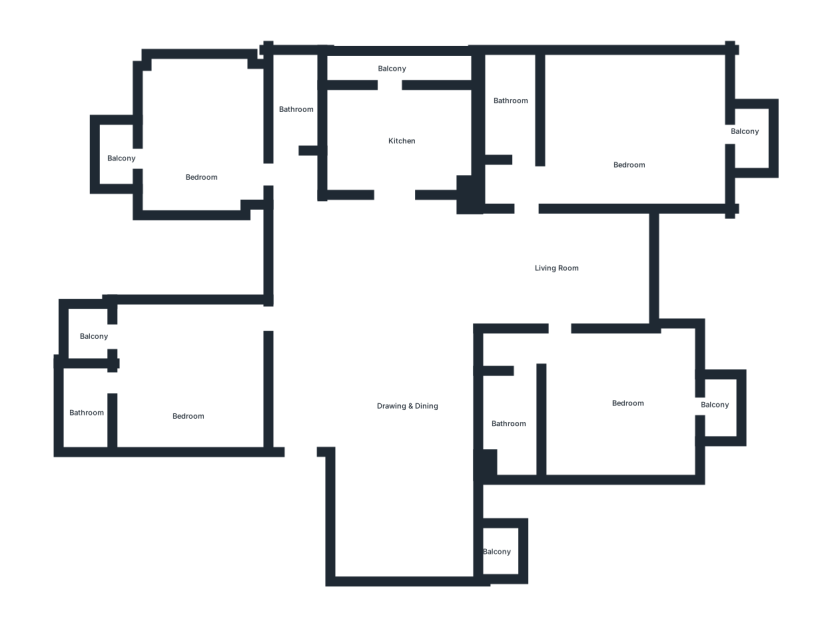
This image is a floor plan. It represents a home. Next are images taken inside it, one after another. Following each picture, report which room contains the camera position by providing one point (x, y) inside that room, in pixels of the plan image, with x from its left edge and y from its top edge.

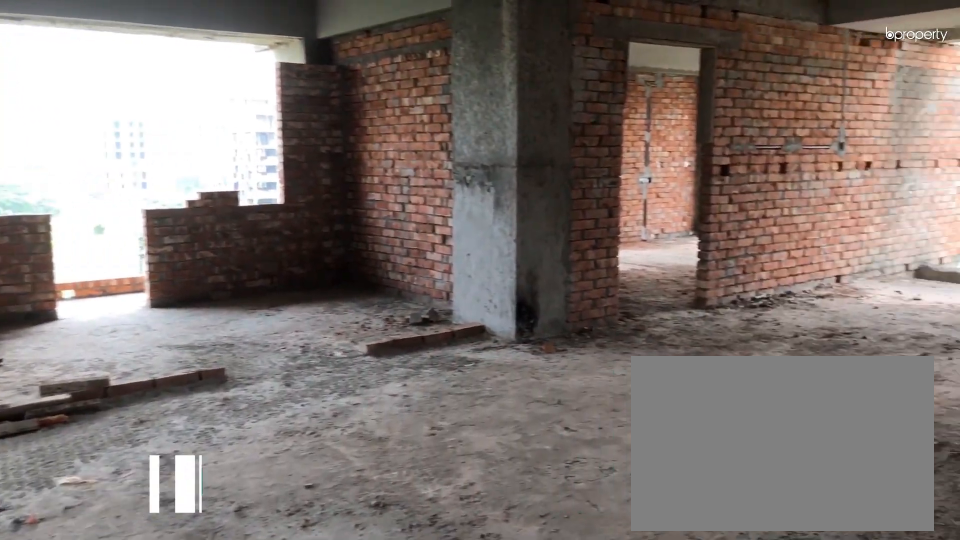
(391, 402)
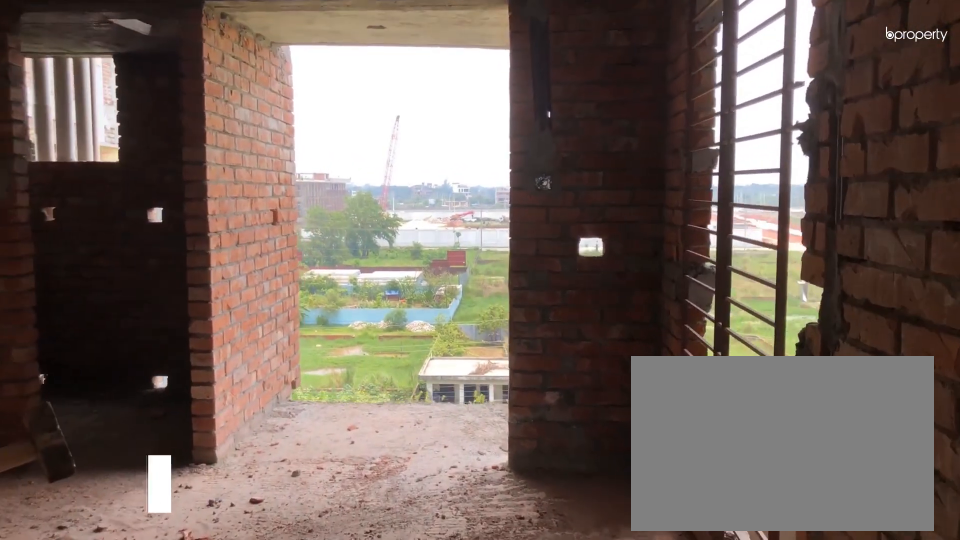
(189, 386)
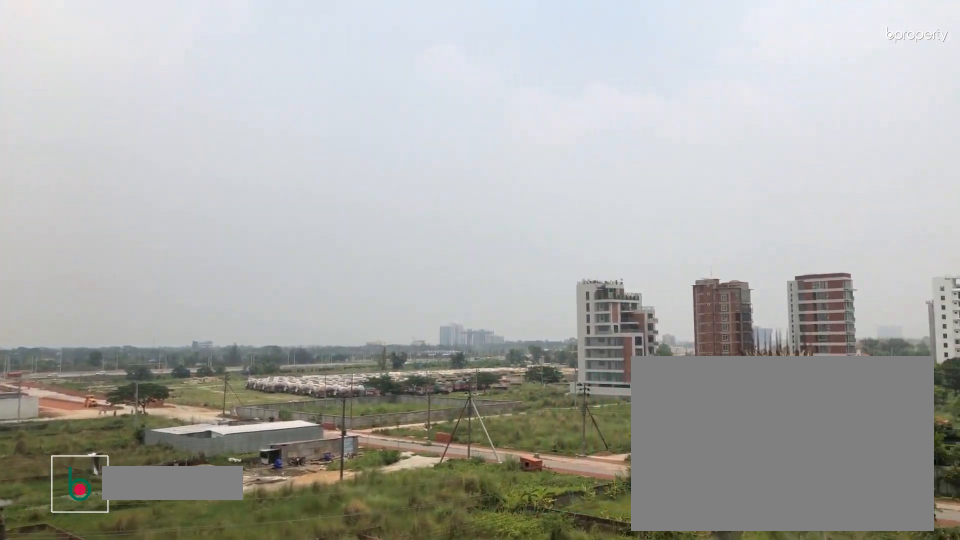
(85, 333)
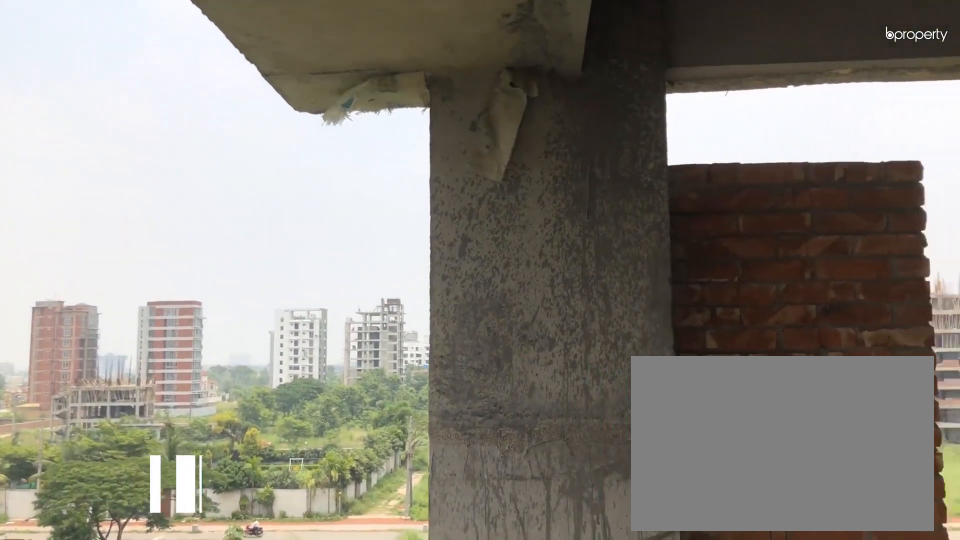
(119, 157)
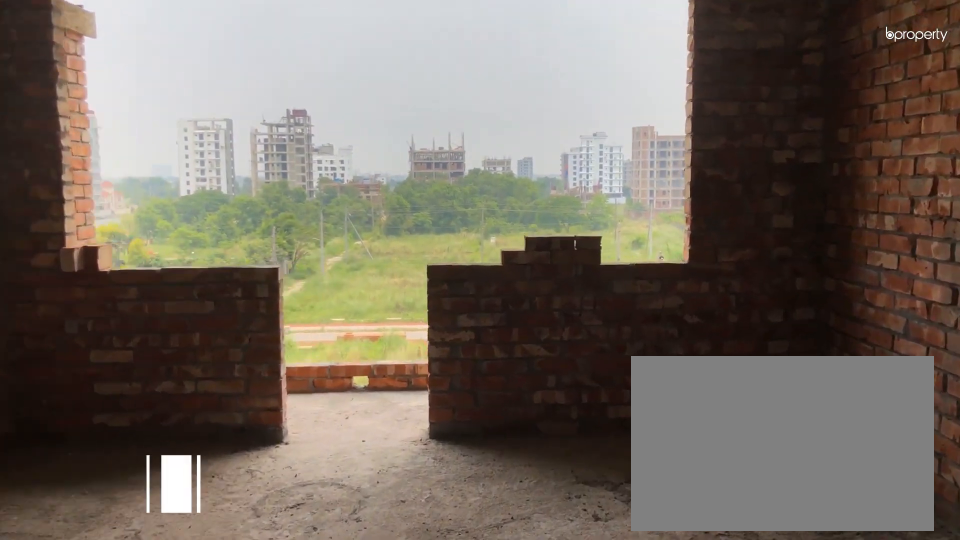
(393, 135)
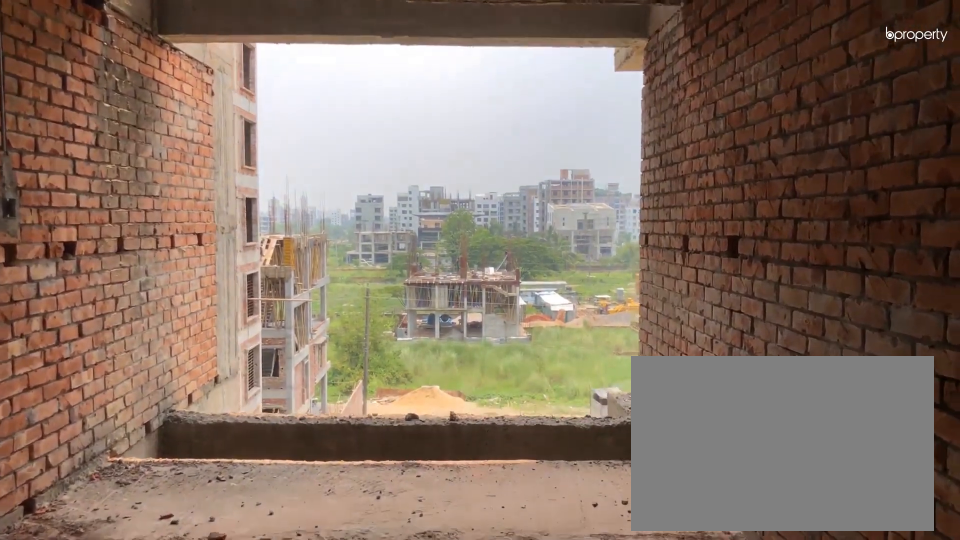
(575, 268)
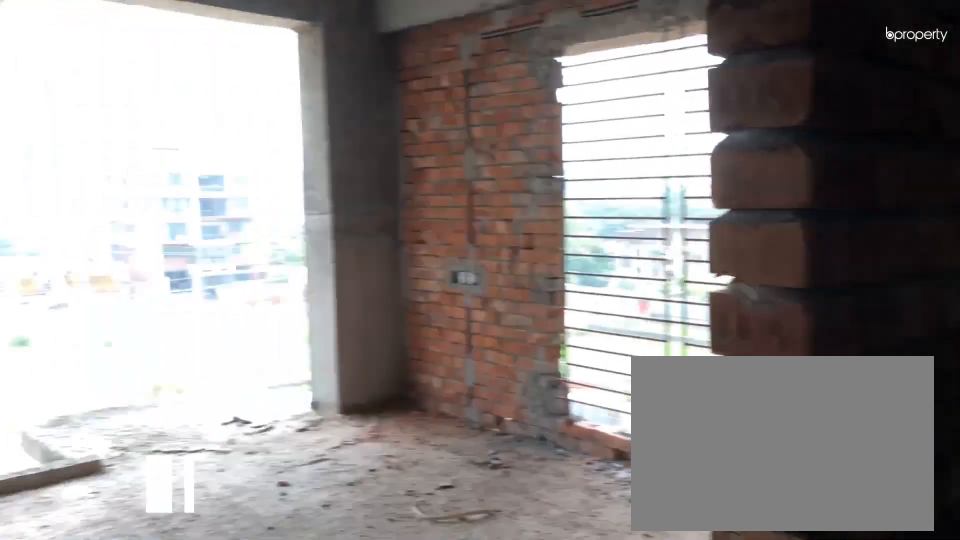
(616, 402)
